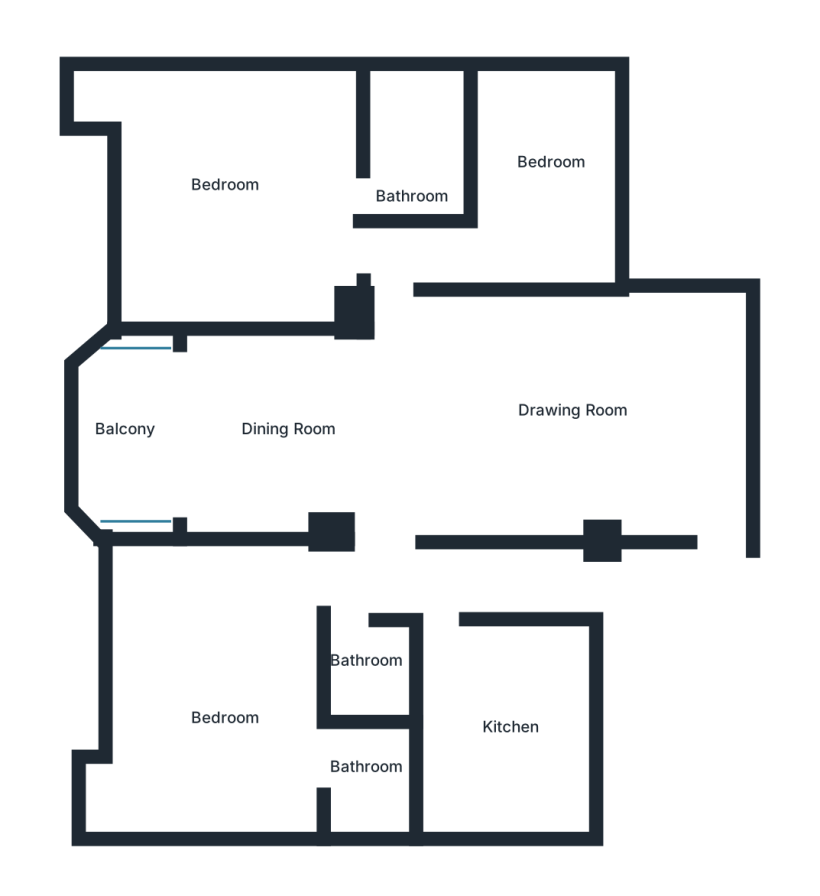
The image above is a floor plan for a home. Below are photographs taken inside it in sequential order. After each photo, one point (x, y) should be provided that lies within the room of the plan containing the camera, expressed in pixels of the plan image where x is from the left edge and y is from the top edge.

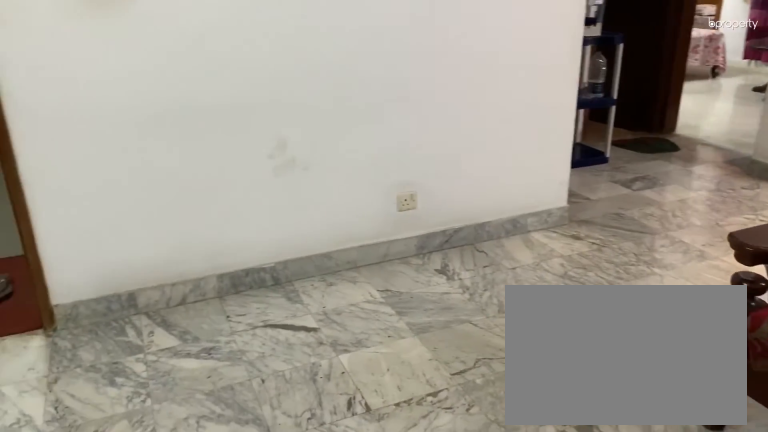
(545, 434)
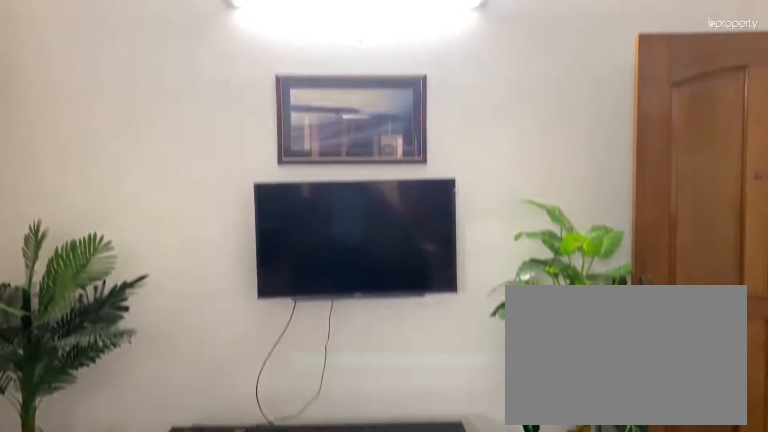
(545, 434)
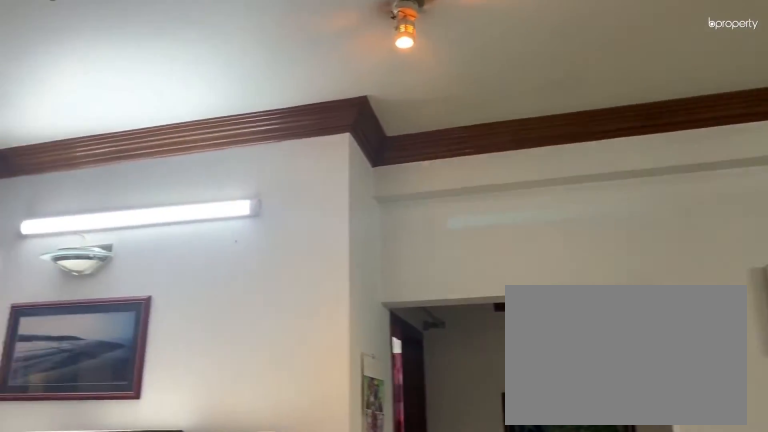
(238, 434)
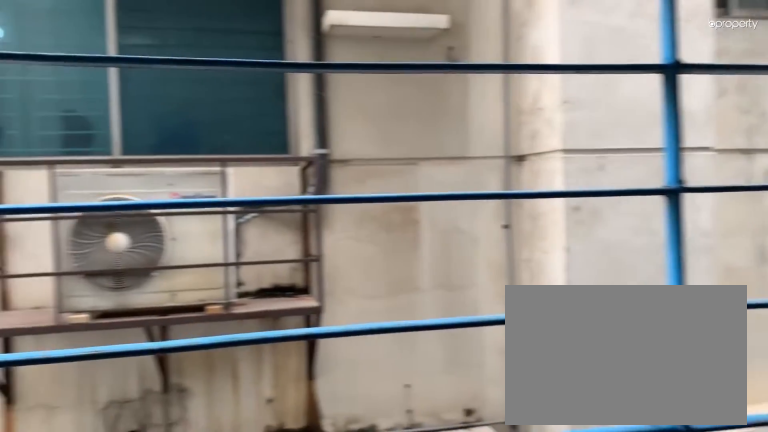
(124, 428)
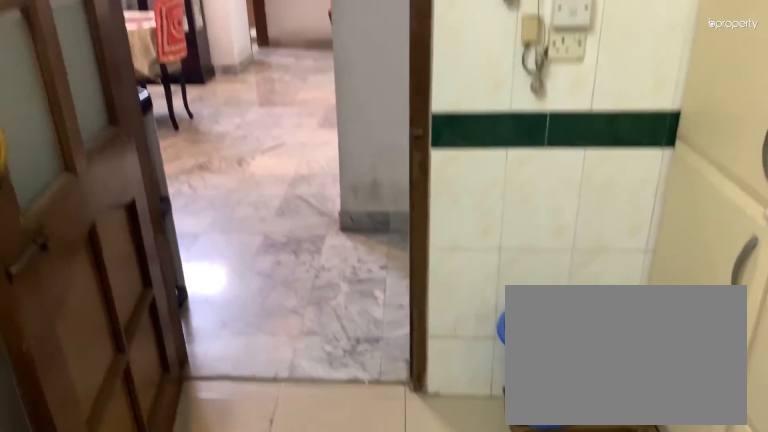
(504, 724)
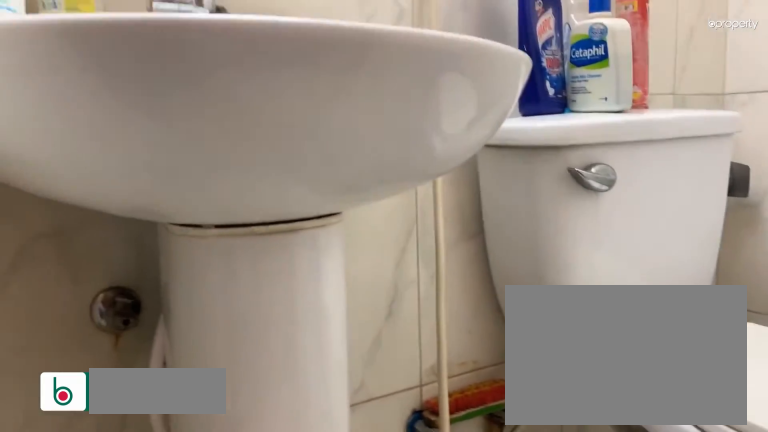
(369, 670)
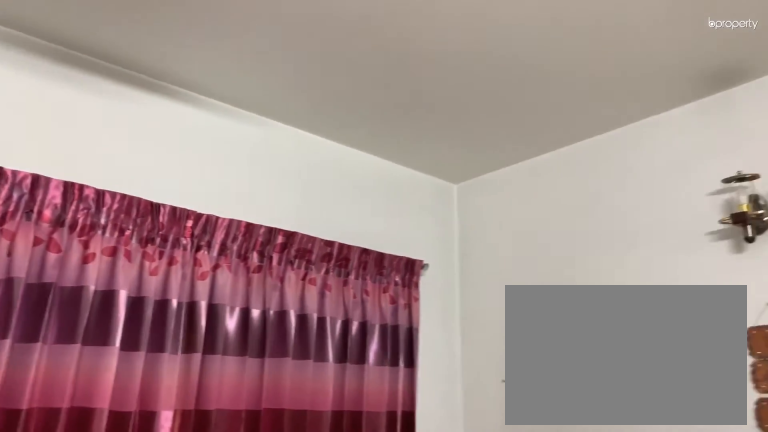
(231, 716)
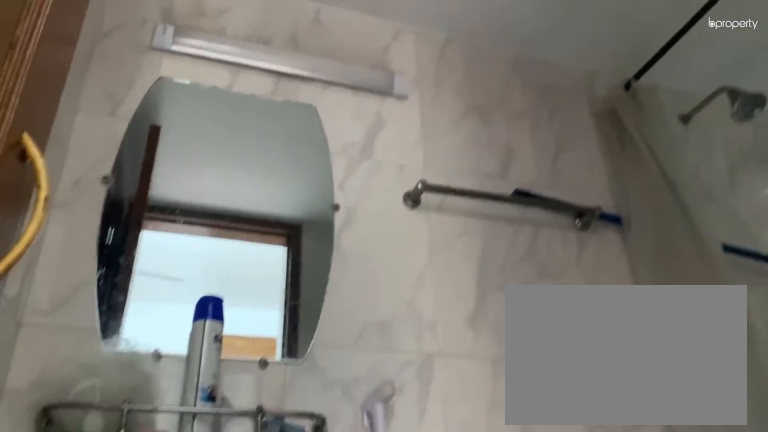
(372, 775)
